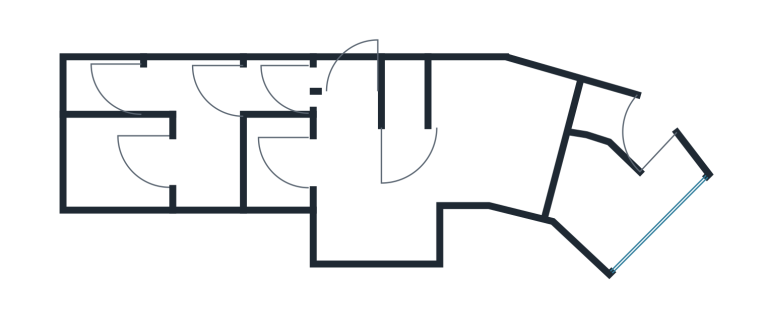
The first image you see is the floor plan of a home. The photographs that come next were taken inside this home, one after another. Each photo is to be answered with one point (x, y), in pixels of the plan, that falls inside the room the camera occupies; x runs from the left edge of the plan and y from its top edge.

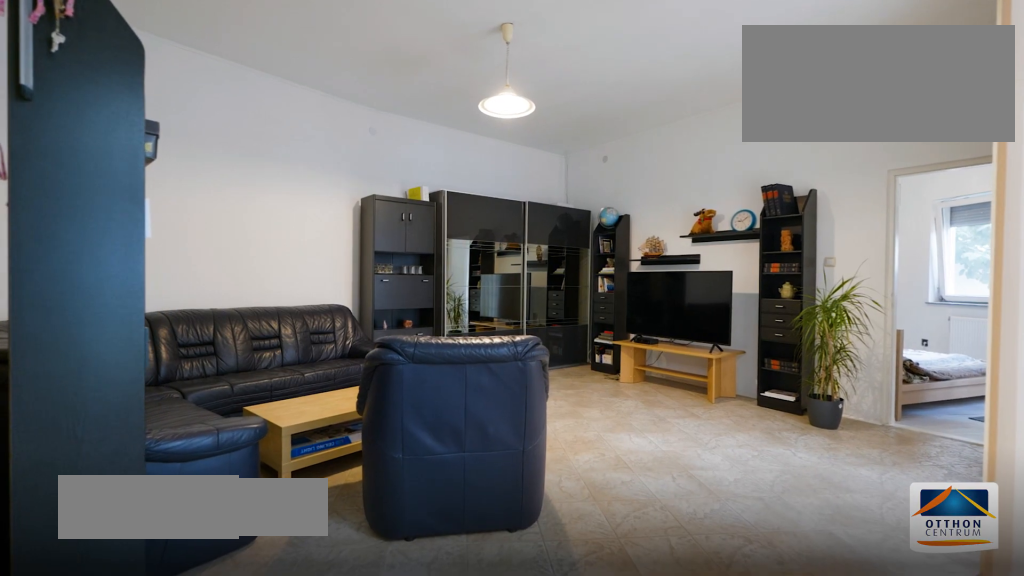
(491, 144)
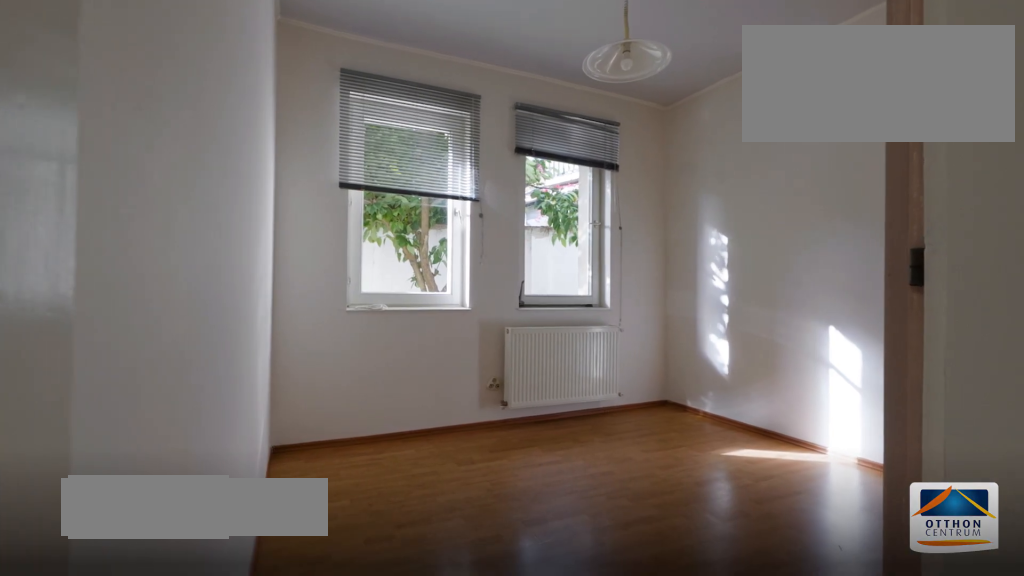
(116, 161)
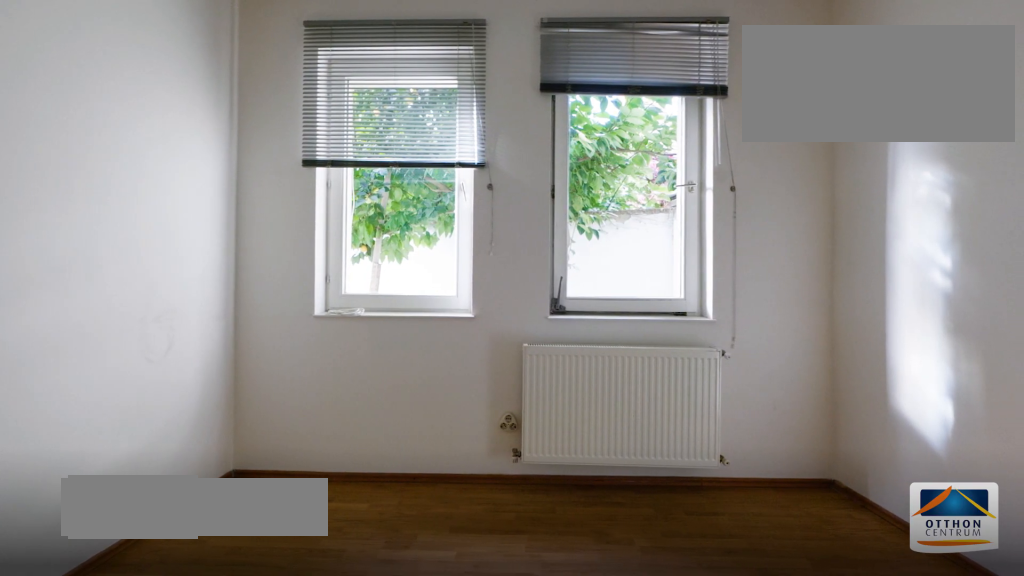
(116, 161)
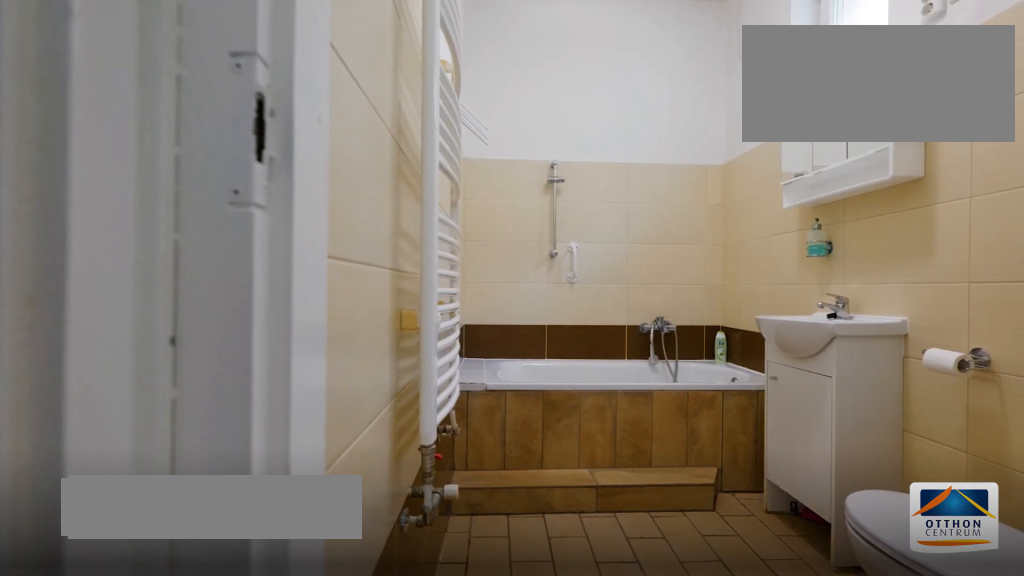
(112, 84)
